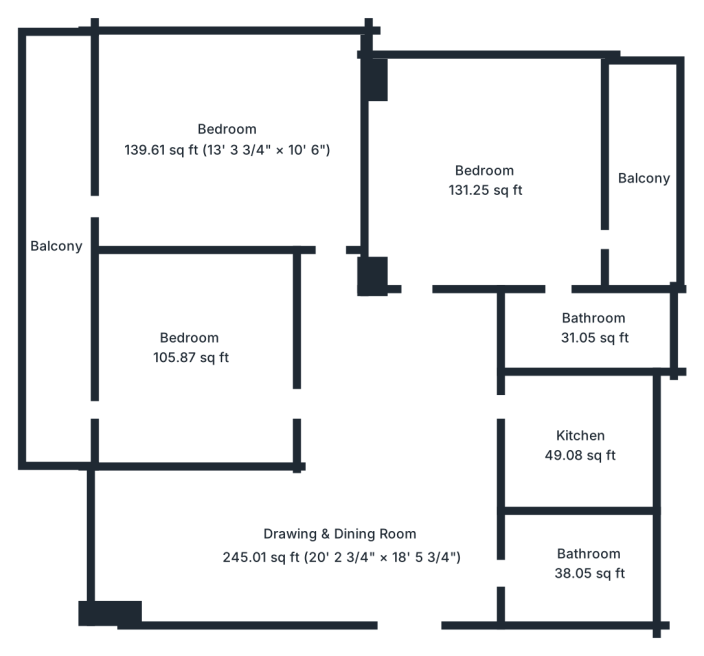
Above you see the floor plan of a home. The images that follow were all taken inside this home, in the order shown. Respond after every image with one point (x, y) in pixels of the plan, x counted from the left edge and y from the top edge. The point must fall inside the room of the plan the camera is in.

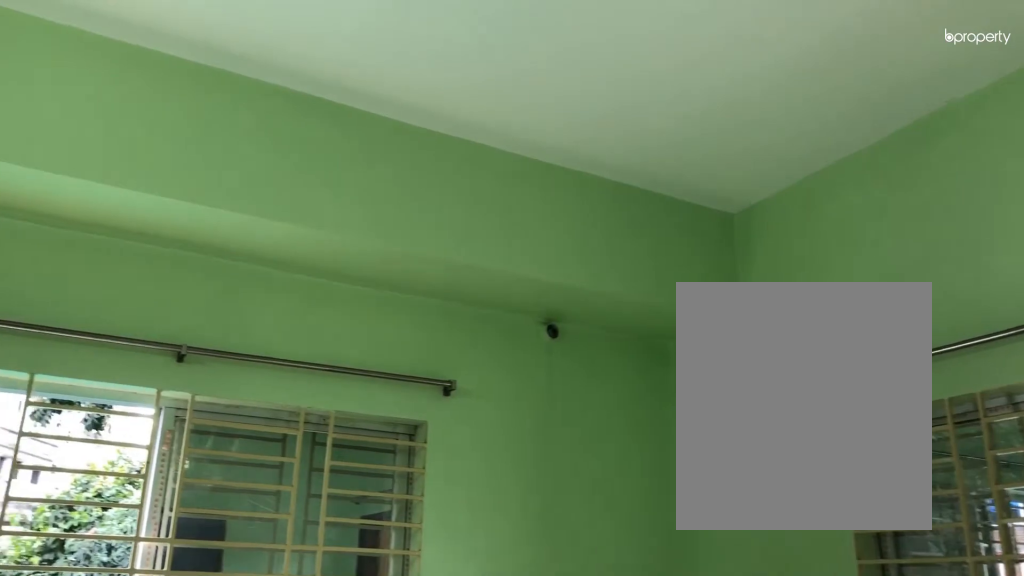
(485, 185)
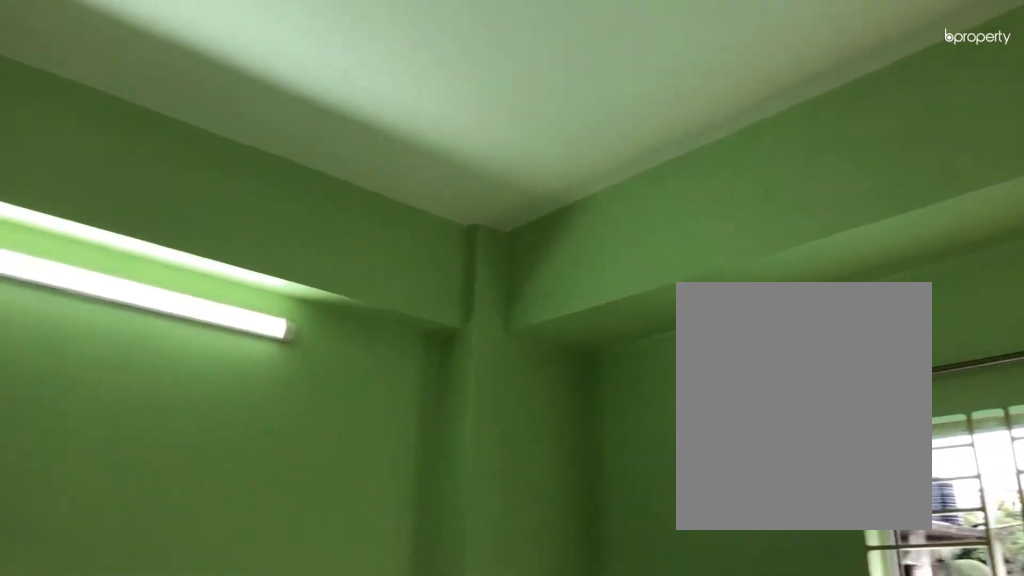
(485, 185)
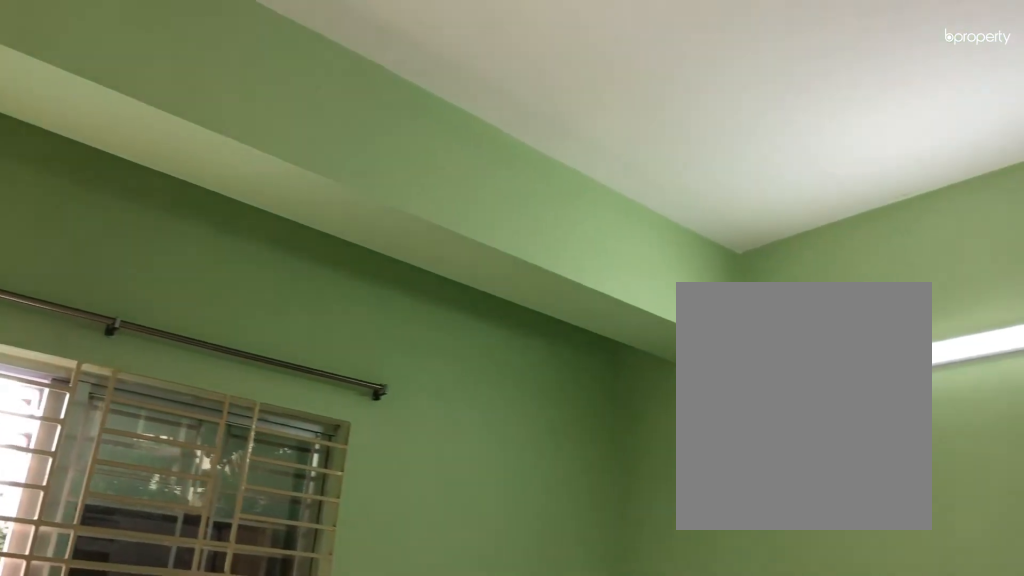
(227, 160)
